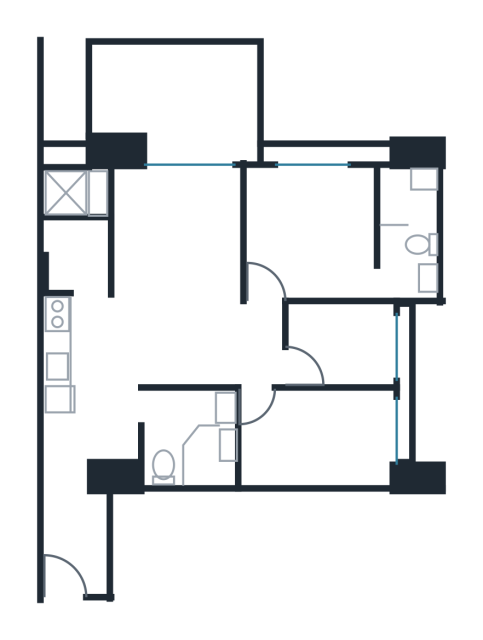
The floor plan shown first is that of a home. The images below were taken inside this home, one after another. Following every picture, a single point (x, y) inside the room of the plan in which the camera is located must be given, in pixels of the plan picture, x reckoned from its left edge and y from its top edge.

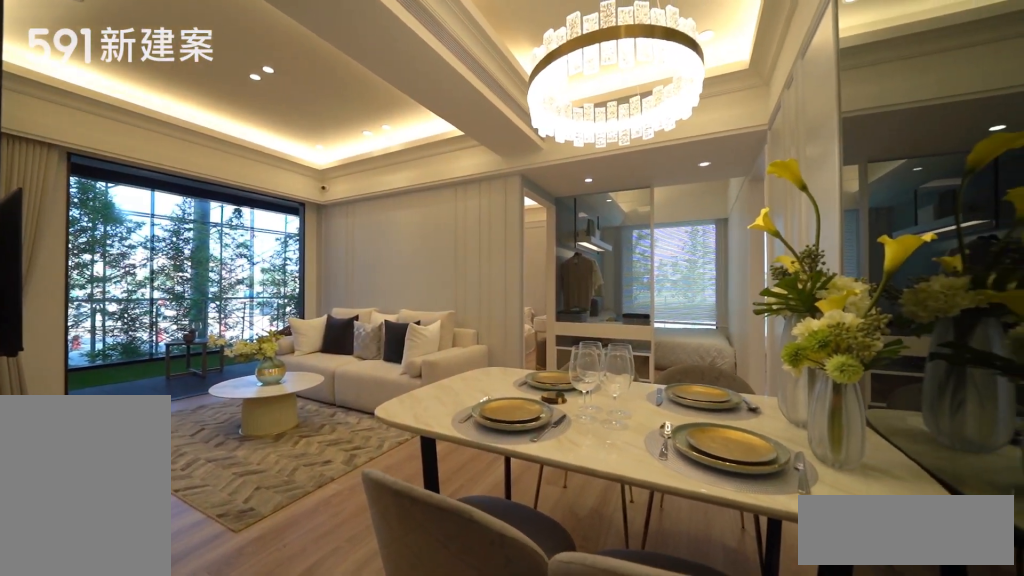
(189, 341)
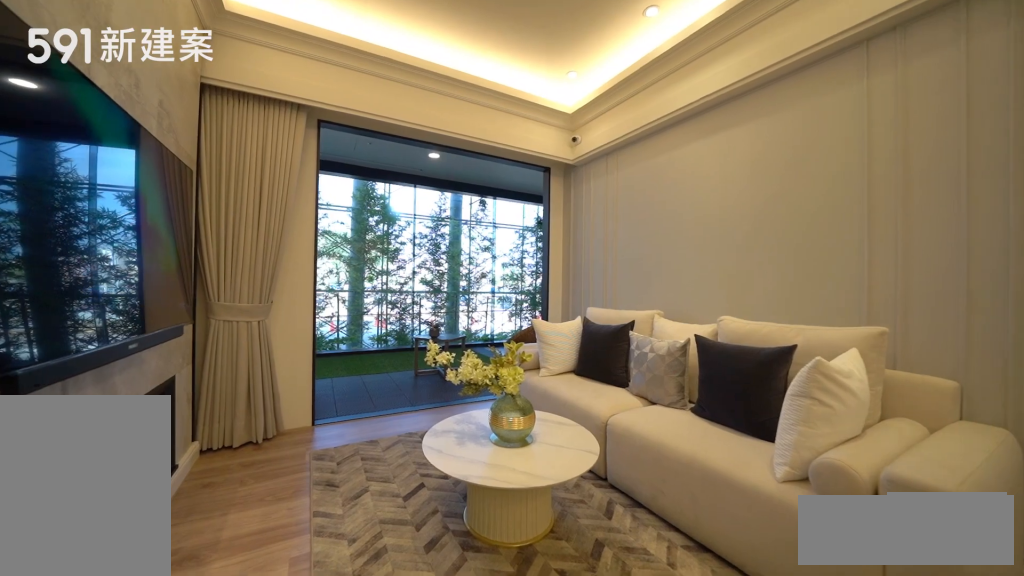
(178, 227)
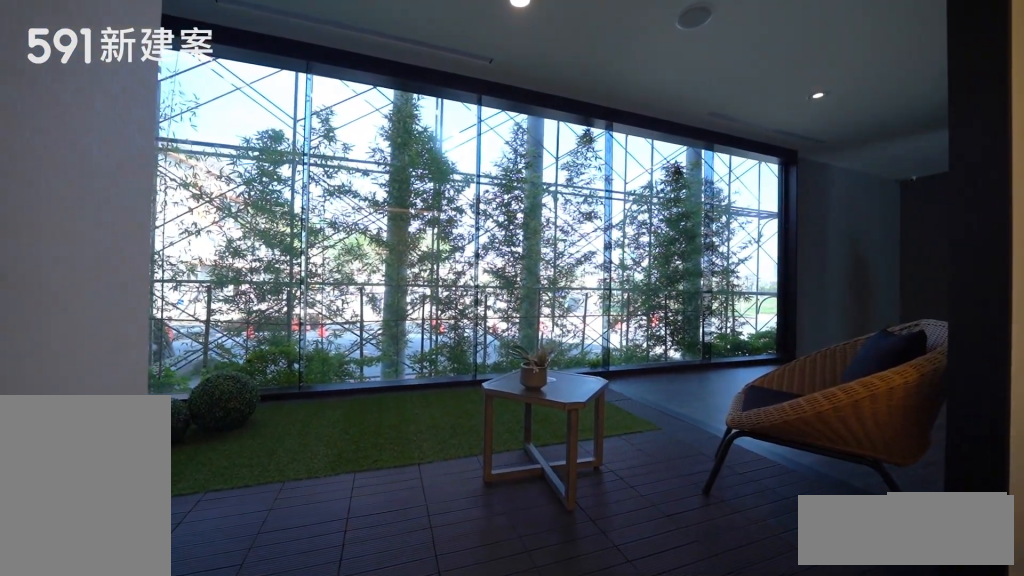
(172, 98)
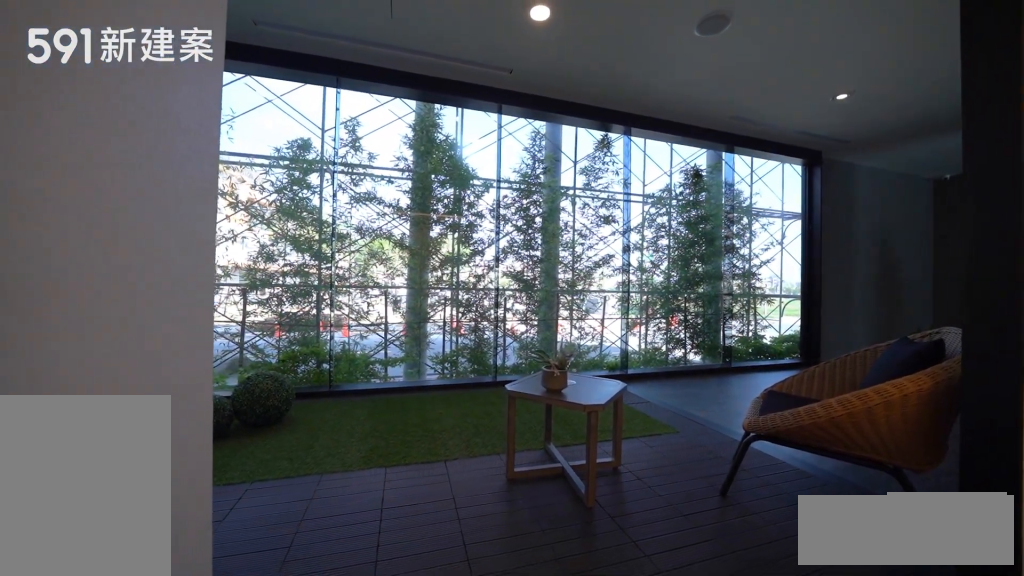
(172, 98)
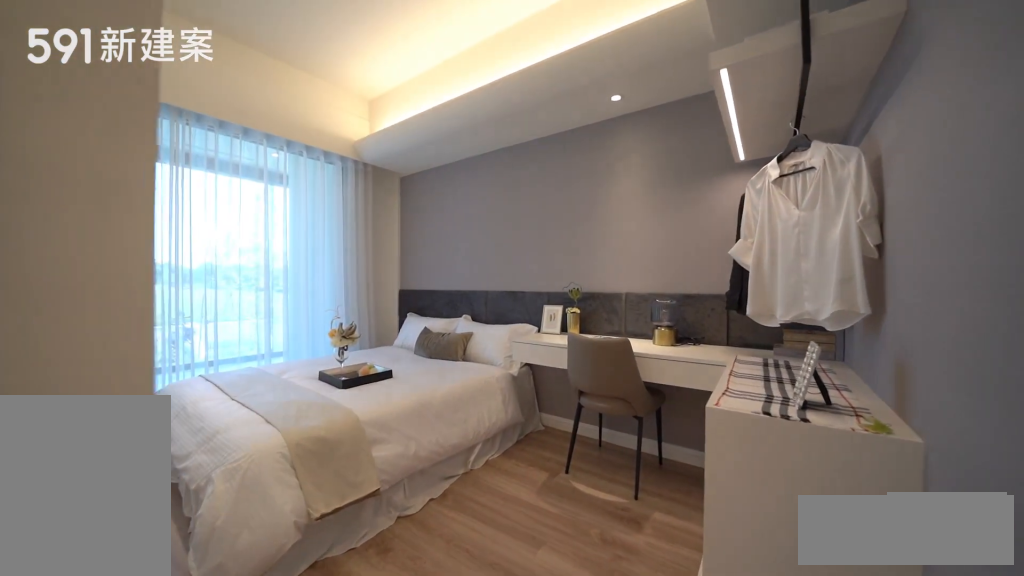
(320, 437)
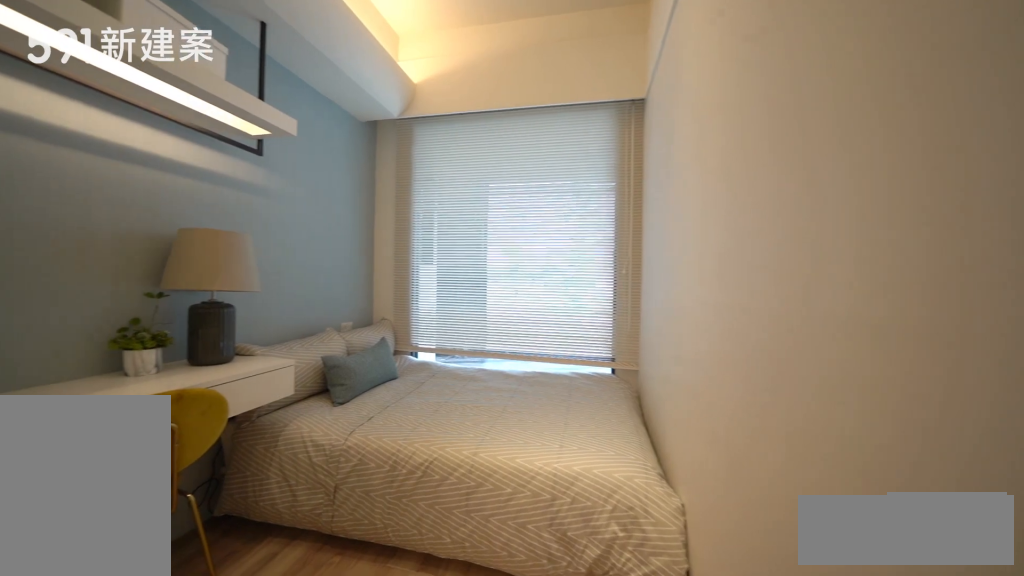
(337, 342)
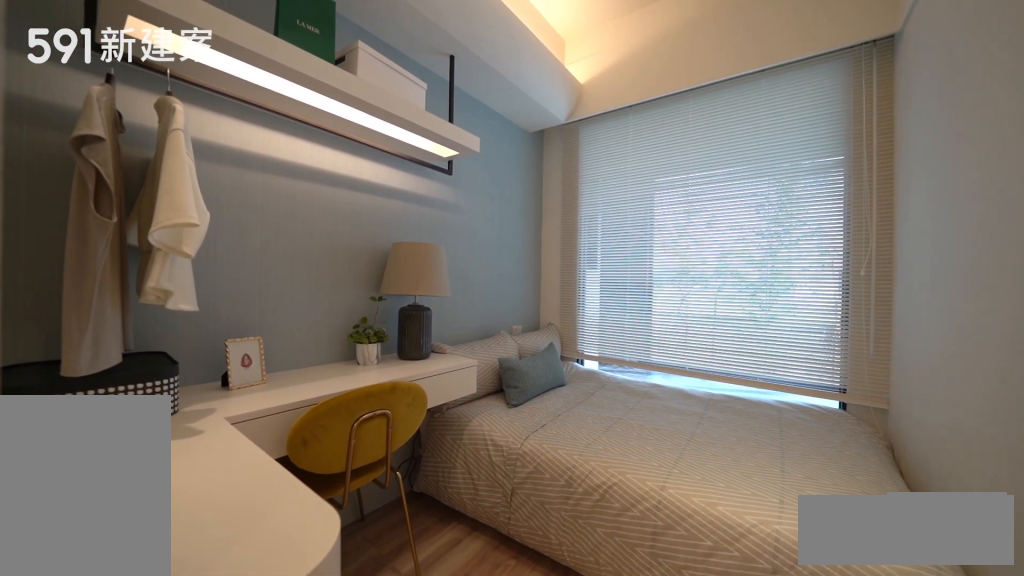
(337, 342)
